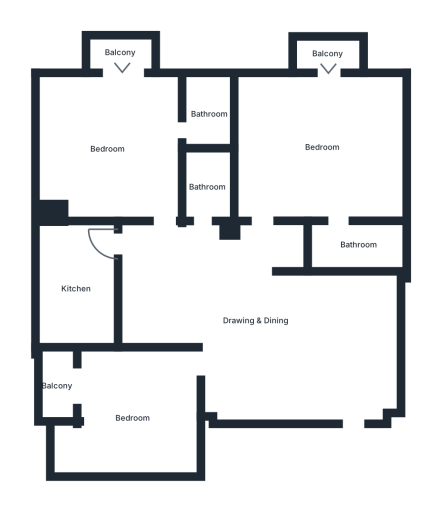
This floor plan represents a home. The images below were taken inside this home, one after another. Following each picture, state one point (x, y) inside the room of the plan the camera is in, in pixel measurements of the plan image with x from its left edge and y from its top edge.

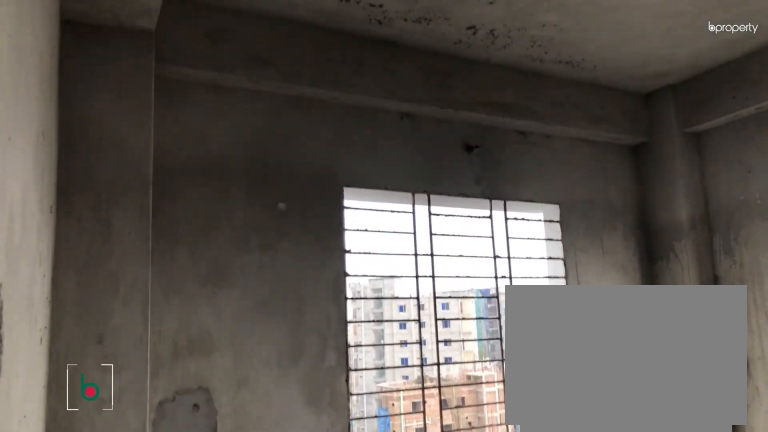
(108, 148)
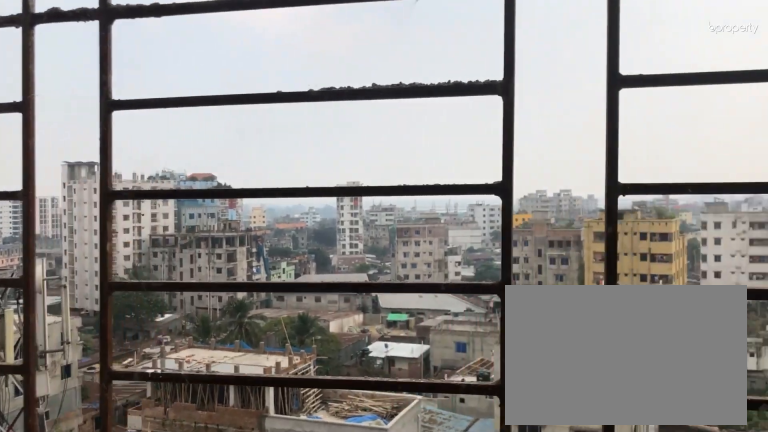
(120, 53)
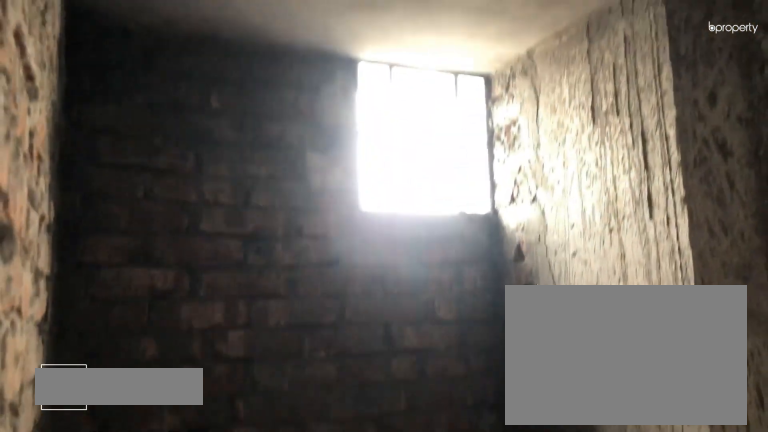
(208, 113)
